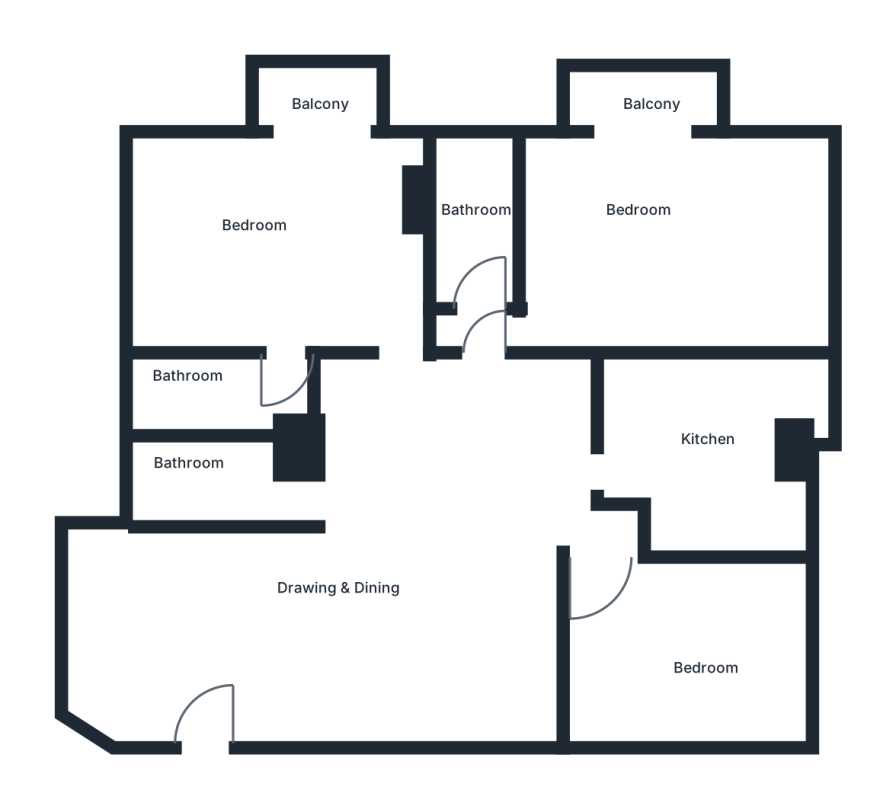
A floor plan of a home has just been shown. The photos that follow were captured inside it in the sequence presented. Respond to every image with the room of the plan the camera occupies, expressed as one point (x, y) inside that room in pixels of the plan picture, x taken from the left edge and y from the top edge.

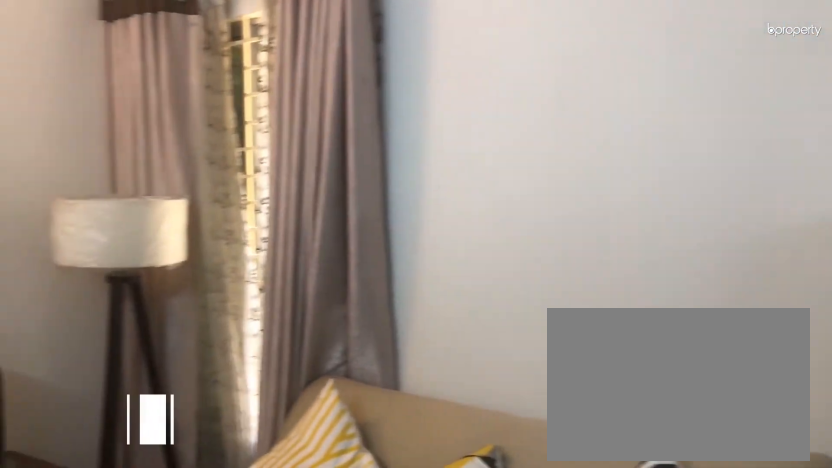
(203, 640)
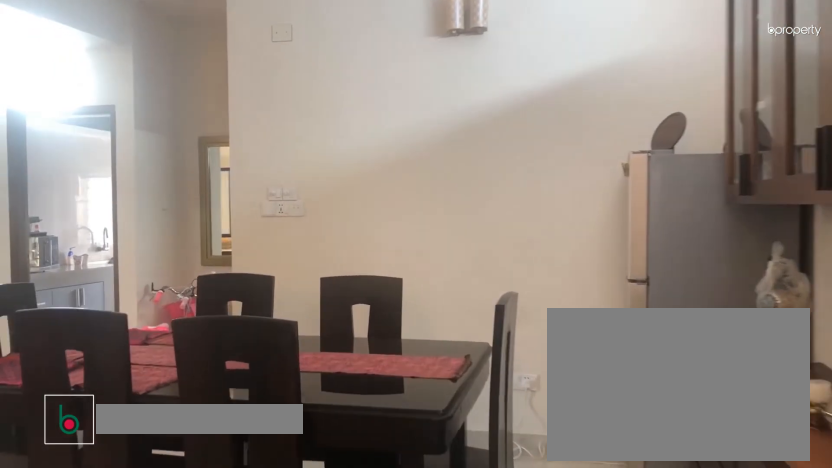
(432, 574)
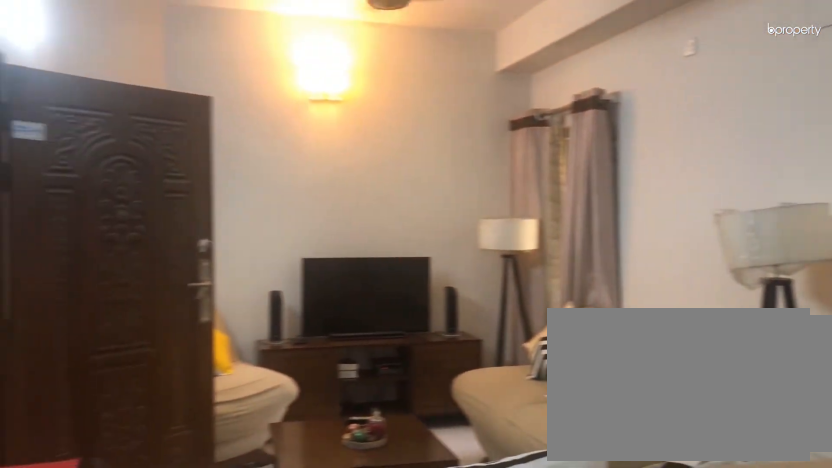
(426, 556)
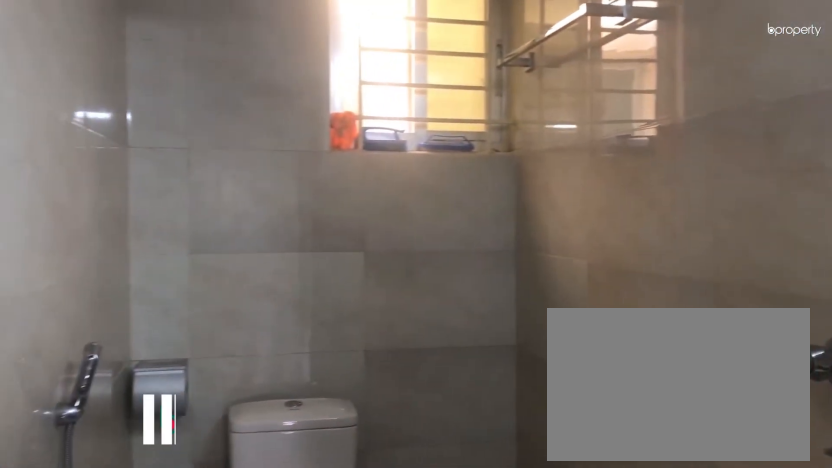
(203, 475)
